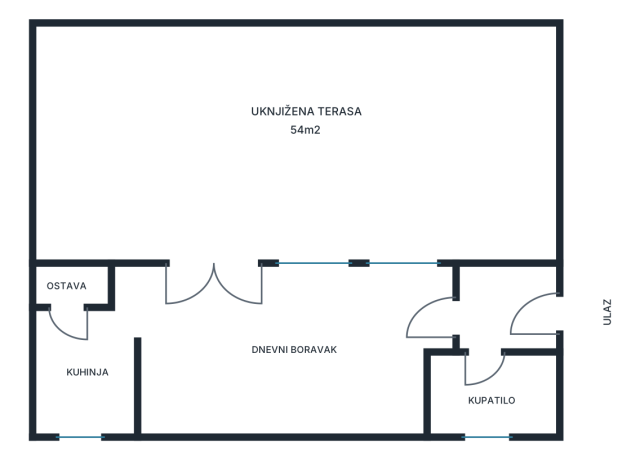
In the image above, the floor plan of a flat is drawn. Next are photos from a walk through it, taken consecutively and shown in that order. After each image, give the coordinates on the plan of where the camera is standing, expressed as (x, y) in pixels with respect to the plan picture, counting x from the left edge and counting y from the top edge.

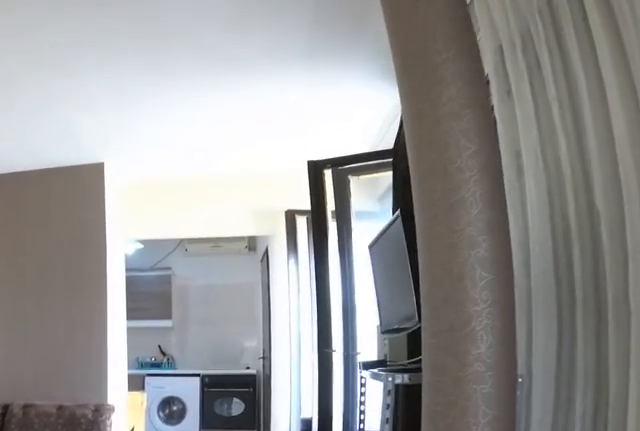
(422, 315)
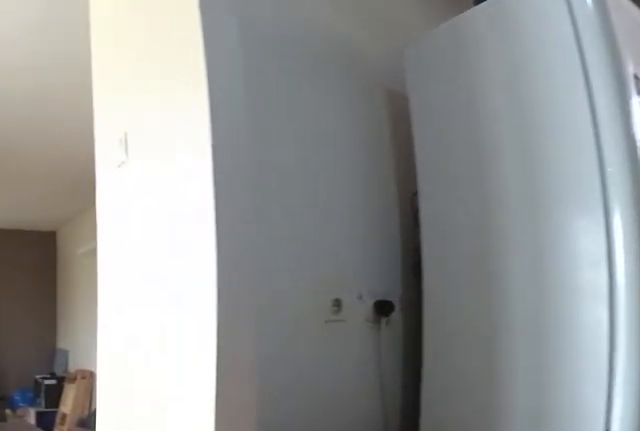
(59, 313)
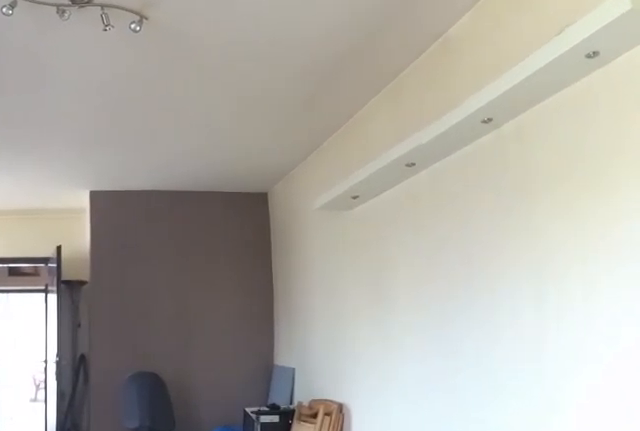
(177, 314)
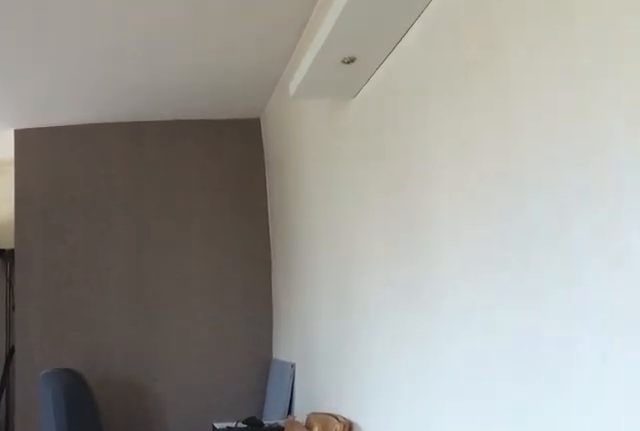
(221, 349)
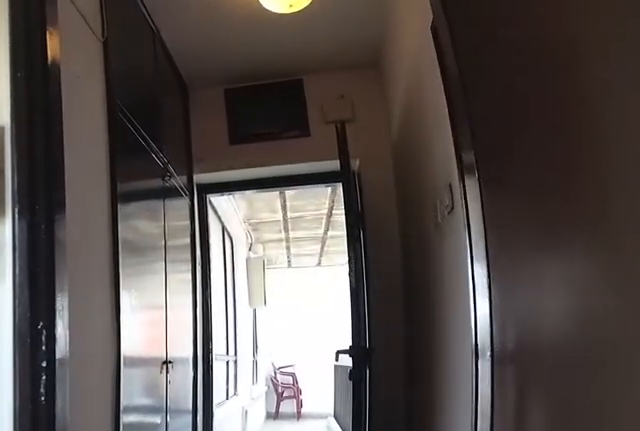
(366, 328)
